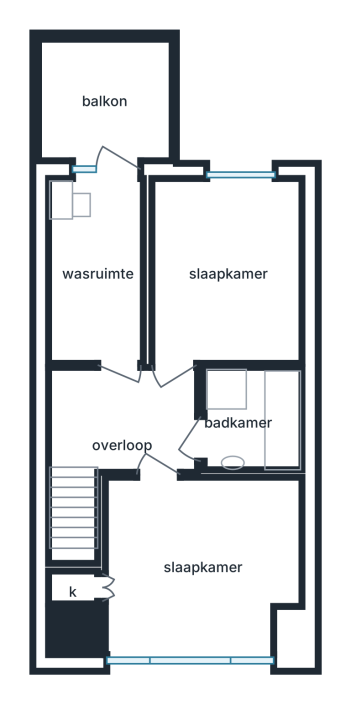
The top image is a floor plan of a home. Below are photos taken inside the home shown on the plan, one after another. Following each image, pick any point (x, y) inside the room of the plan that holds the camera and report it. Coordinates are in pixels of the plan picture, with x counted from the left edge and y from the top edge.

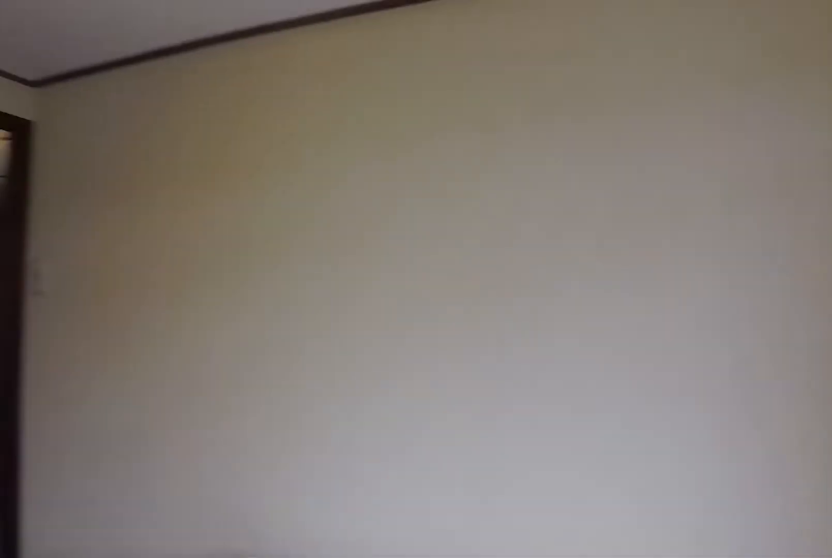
(227, 270)
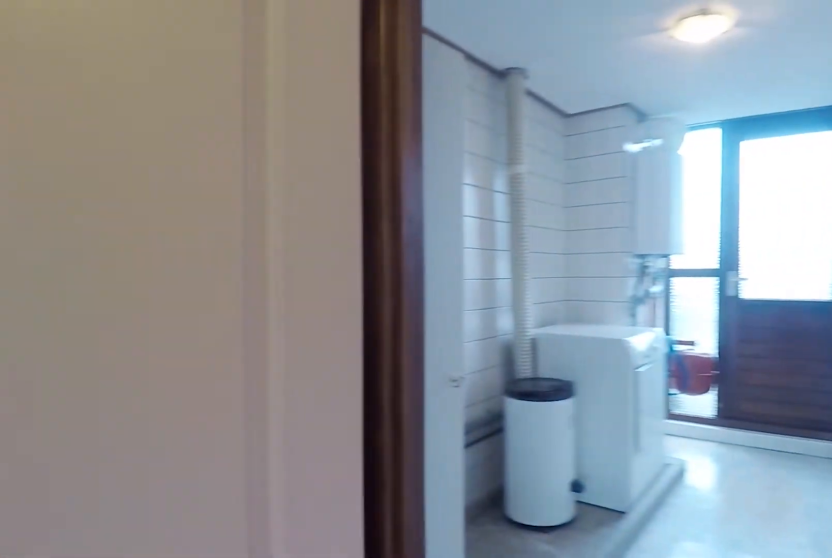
(127, 421)
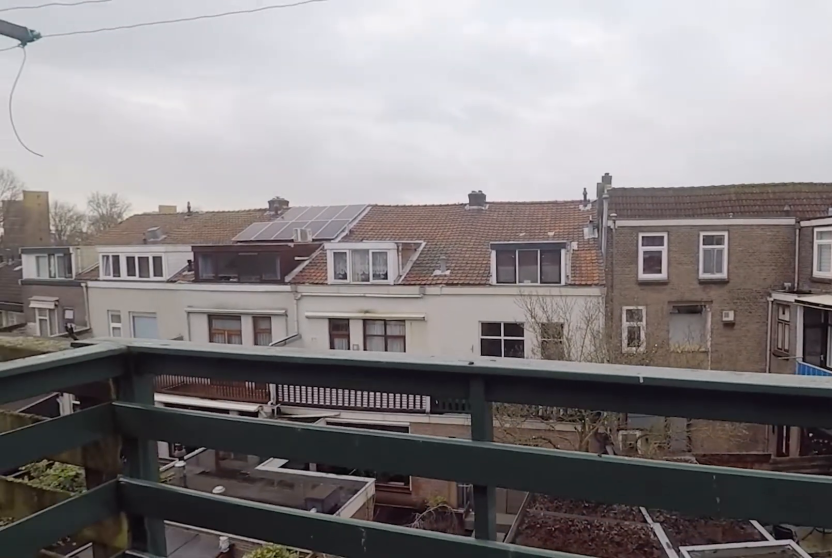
(108, 103)
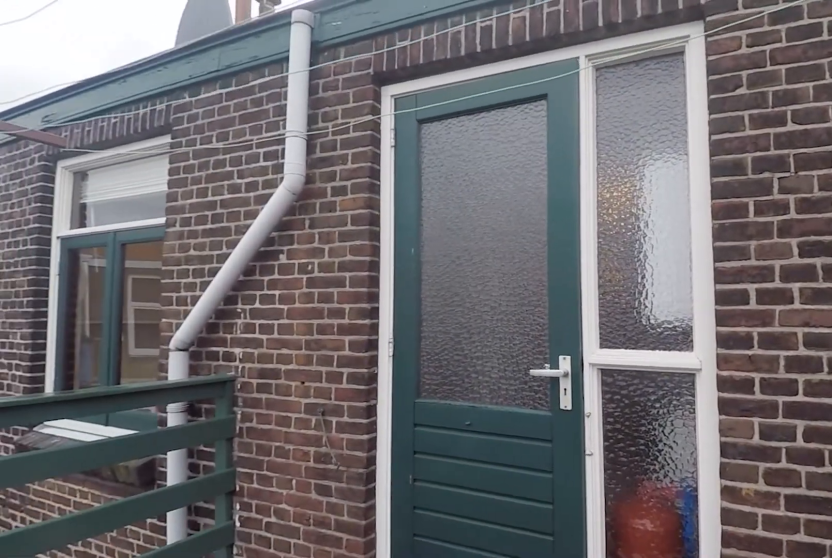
(108, 103)
